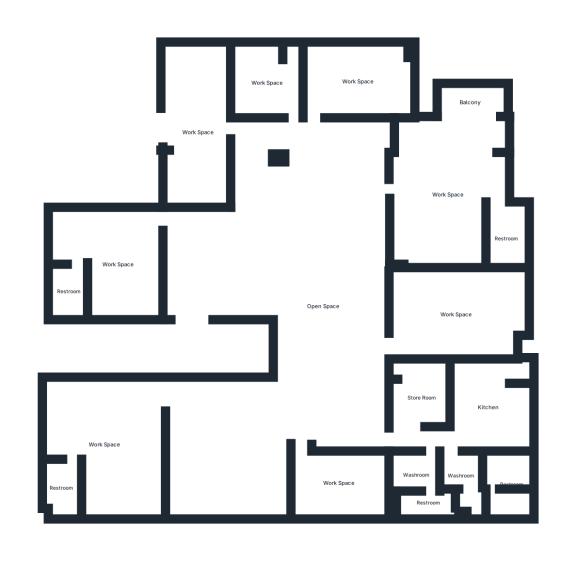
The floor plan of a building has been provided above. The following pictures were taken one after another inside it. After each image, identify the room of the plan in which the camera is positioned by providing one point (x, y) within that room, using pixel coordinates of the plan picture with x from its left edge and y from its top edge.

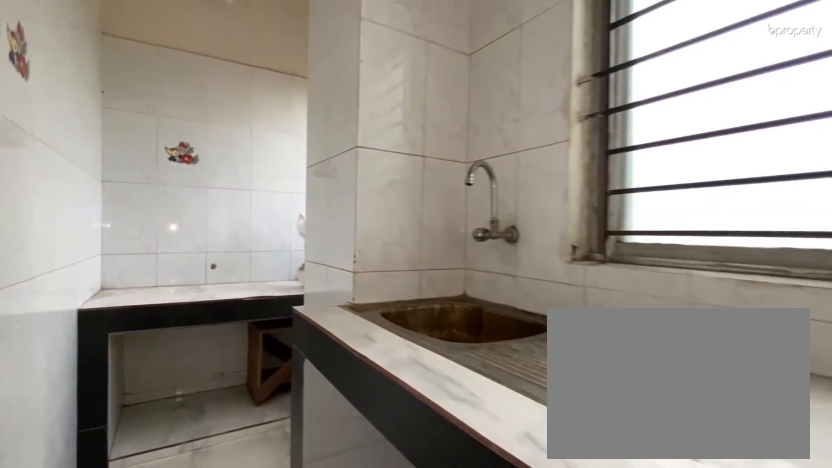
(489, 409)
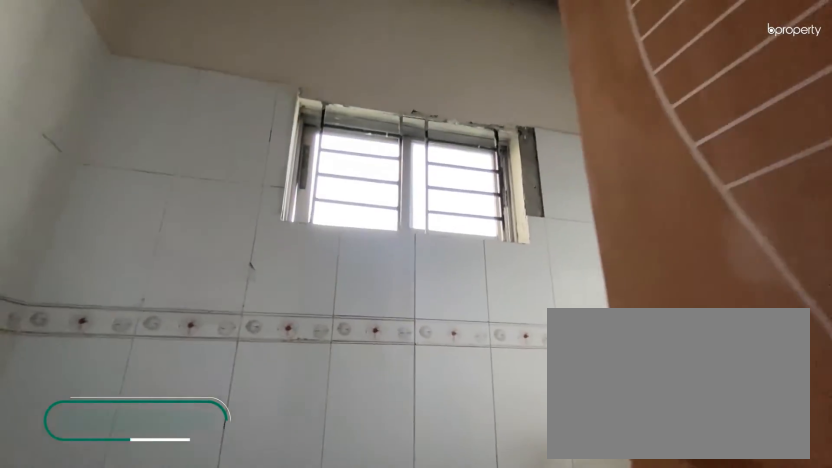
(507, 479)
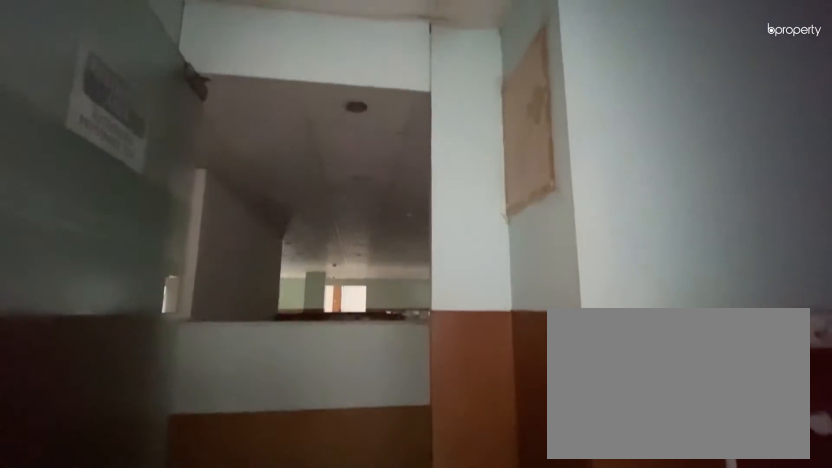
(342, 485)
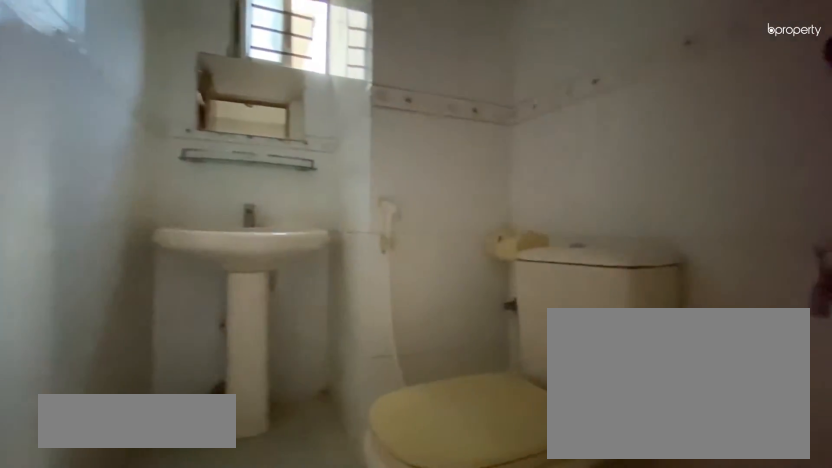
(65, 487)
